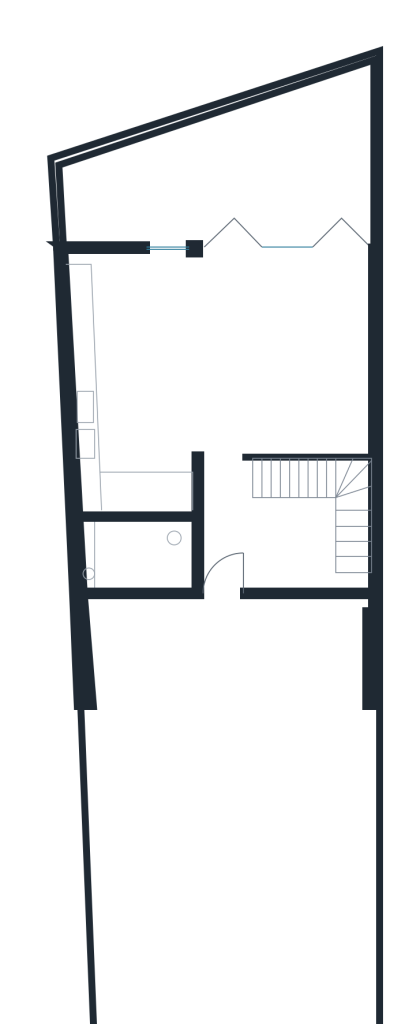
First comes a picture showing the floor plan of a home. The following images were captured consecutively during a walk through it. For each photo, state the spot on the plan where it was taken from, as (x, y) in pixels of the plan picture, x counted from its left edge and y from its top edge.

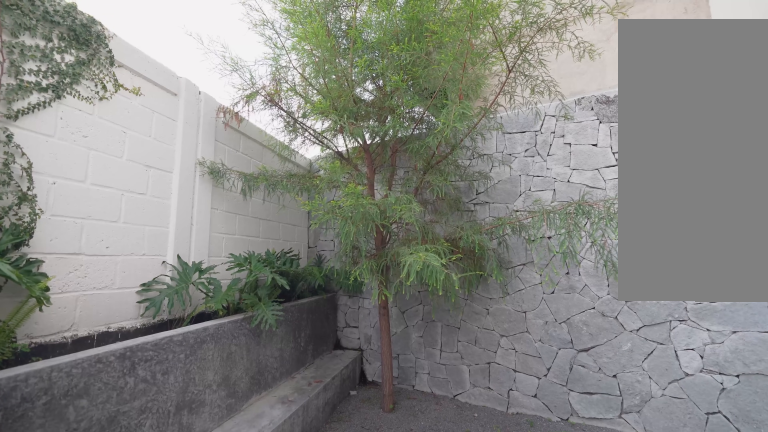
(216, 166)
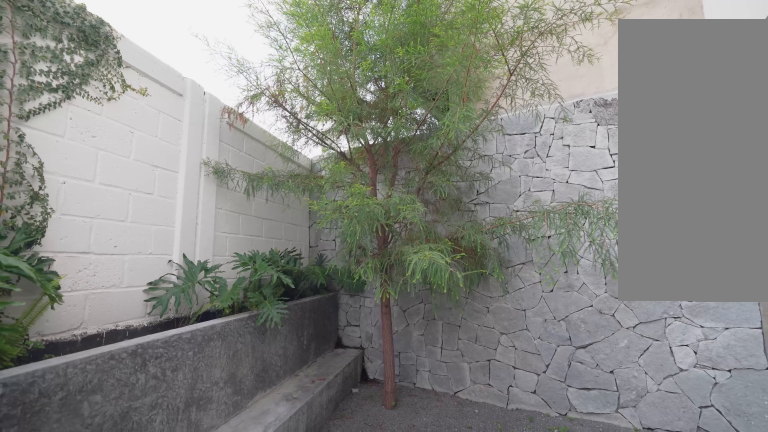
(216, 166)
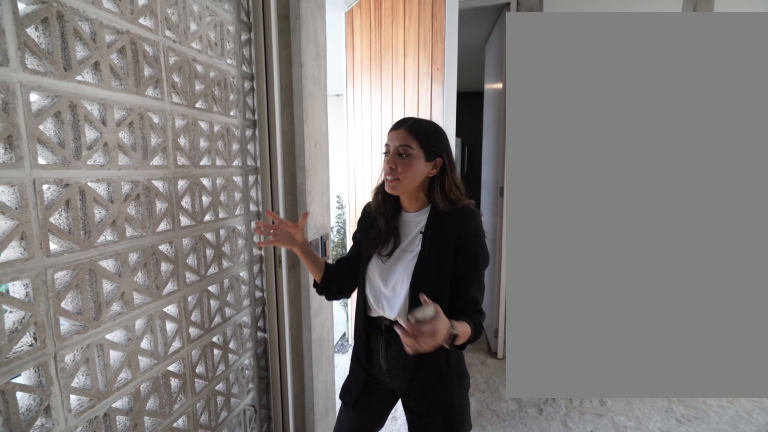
(300, 577)
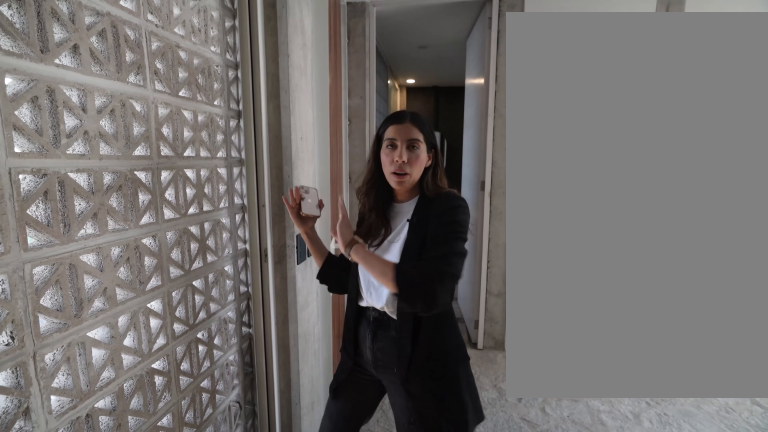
(300, 577)
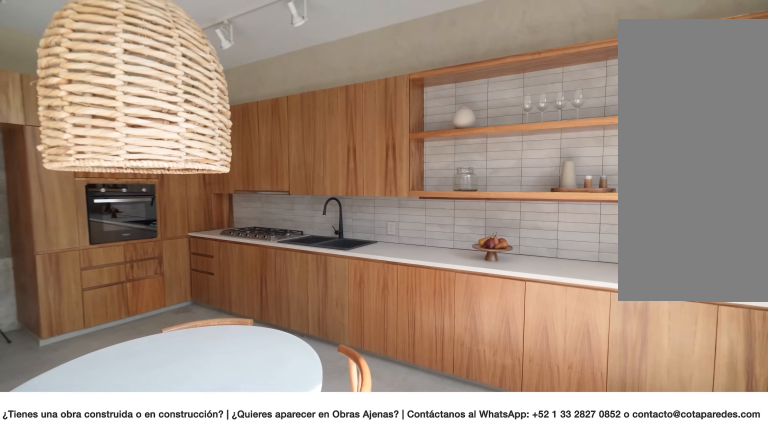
(236, 301)
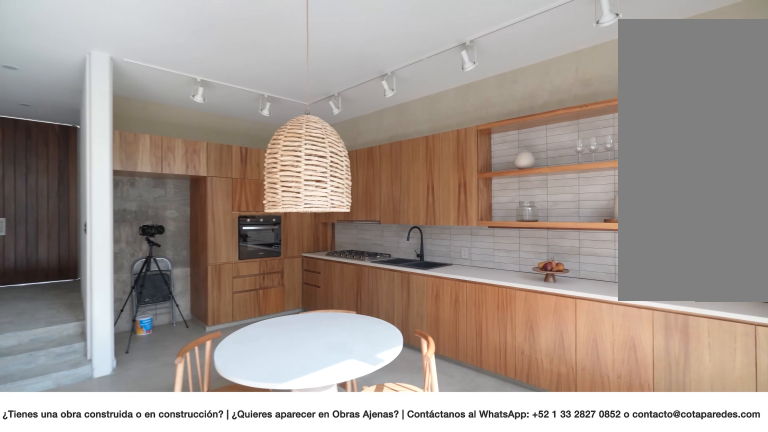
(215, 300)
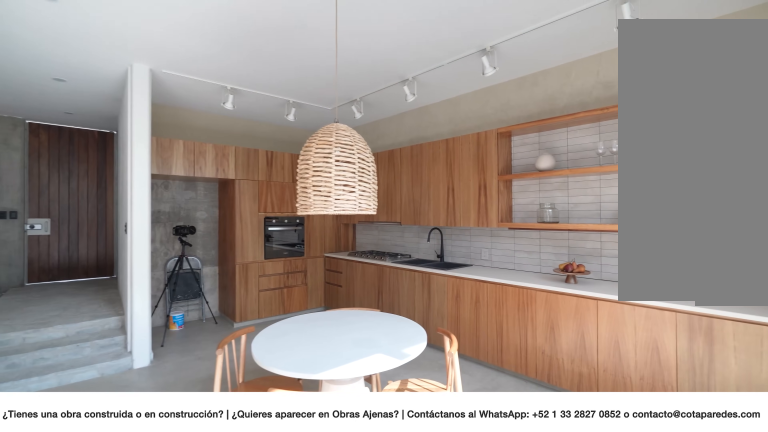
(207, 297)
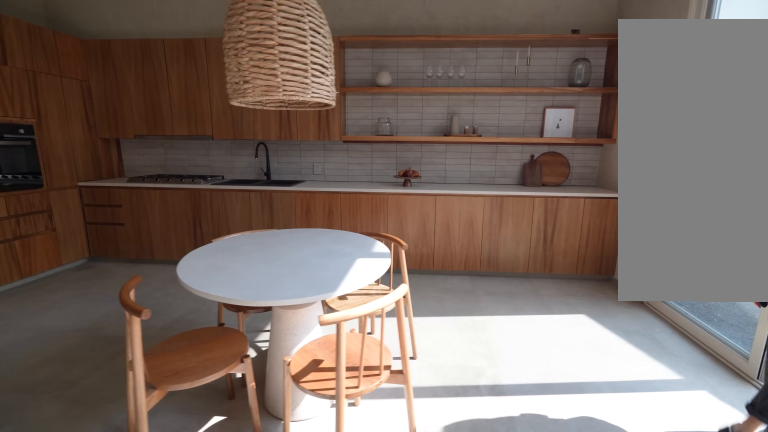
(220, 280)
